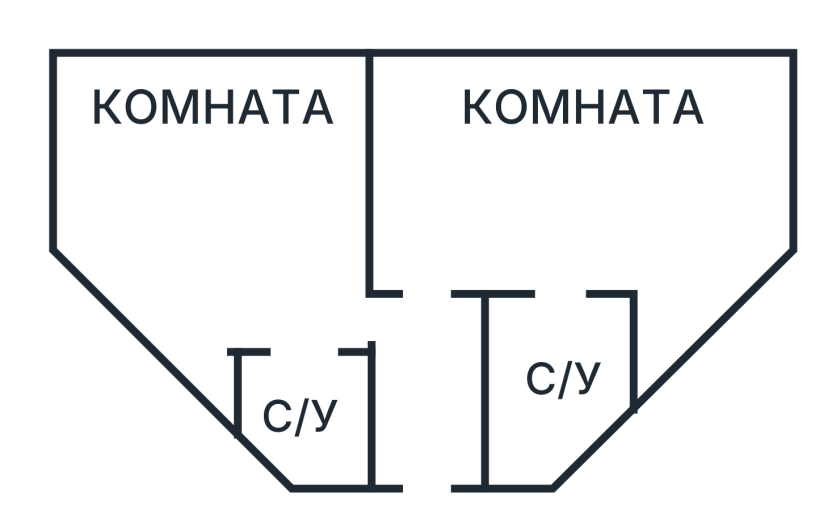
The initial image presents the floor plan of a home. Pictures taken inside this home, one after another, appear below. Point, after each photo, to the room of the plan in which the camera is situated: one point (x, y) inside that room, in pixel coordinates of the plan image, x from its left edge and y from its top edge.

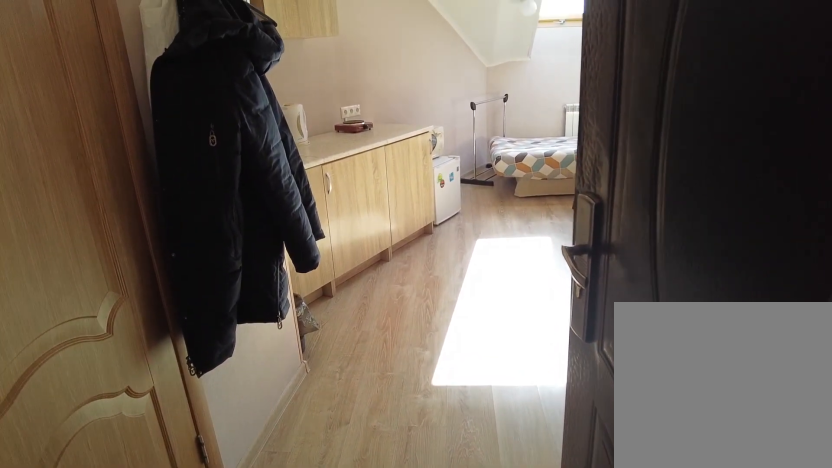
(400, 333)
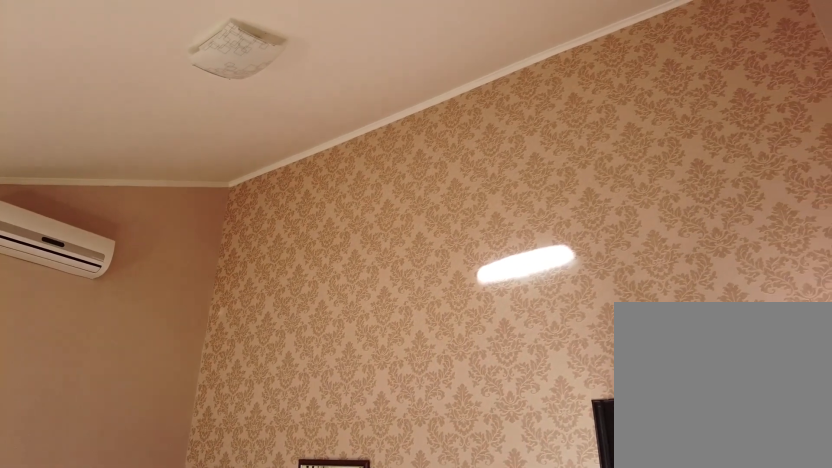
(272, 279)
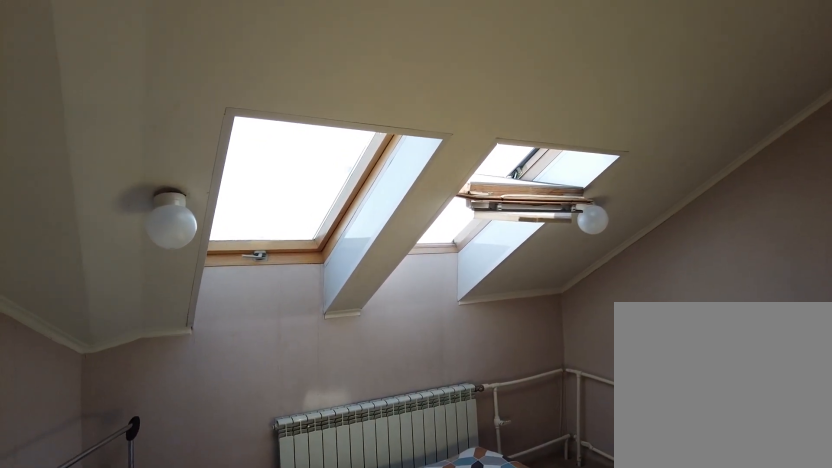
(272, 279)
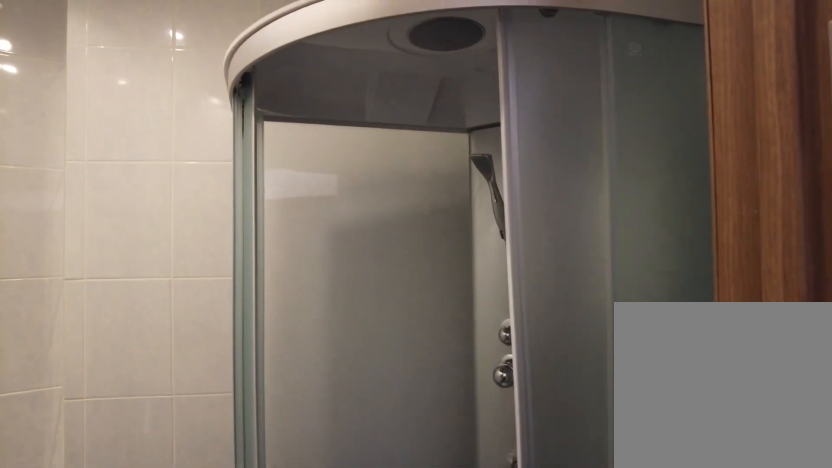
(321, 398)
